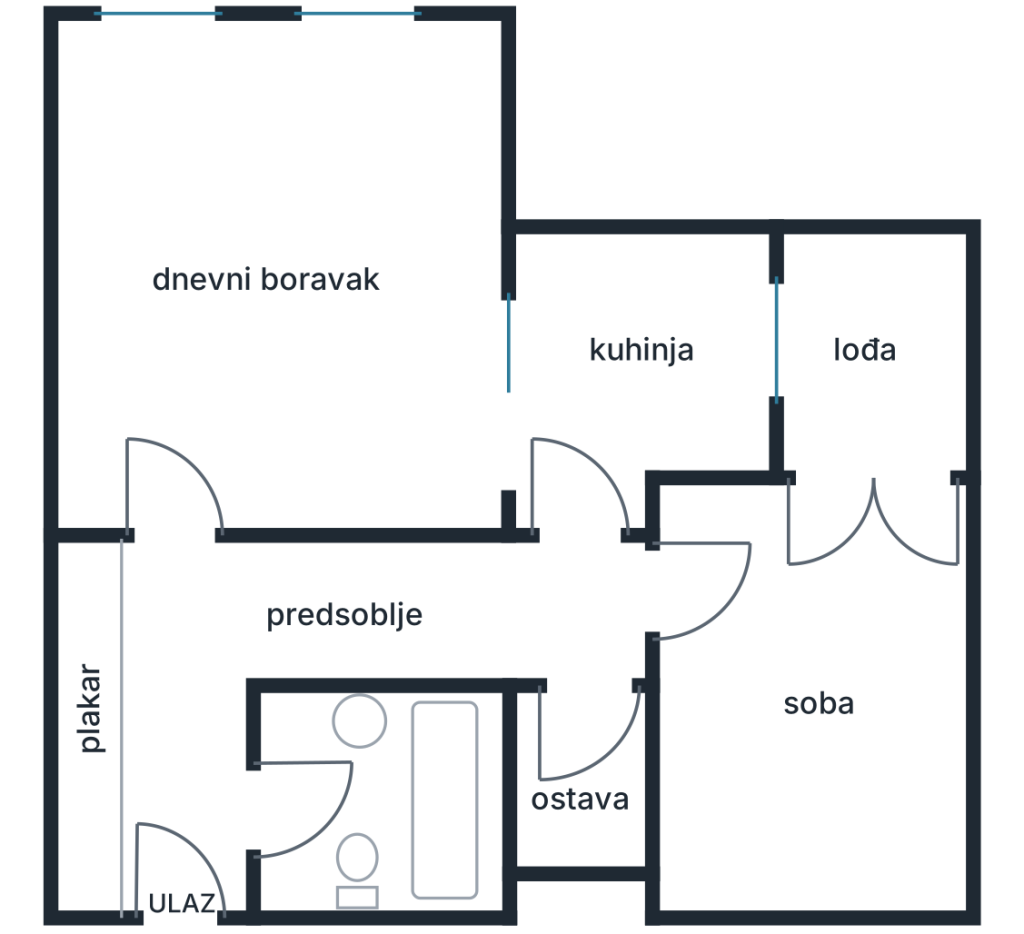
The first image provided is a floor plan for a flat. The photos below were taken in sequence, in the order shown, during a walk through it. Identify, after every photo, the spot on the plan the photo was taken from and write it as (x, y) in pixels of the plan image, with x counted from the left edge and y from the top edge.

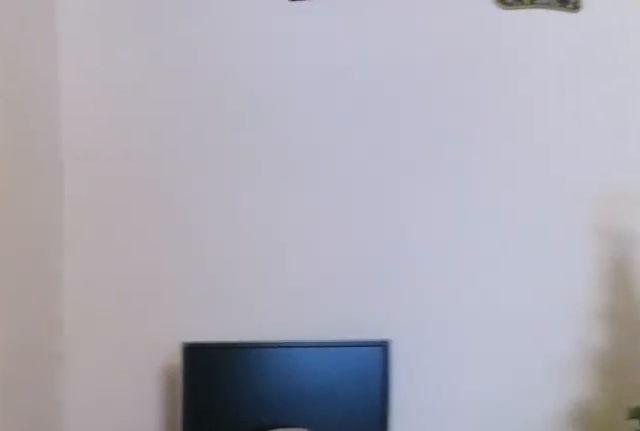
(442, 371)
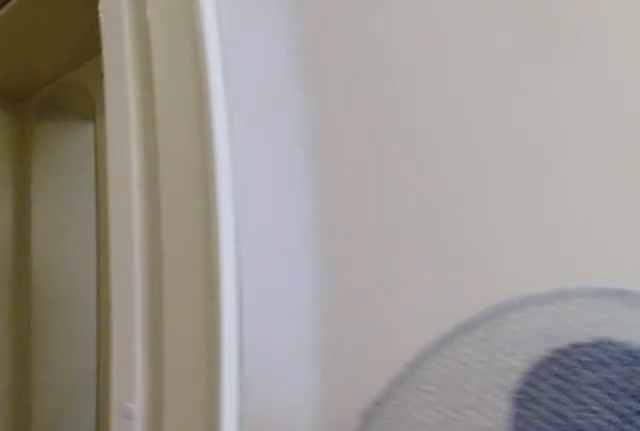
(196, 458)
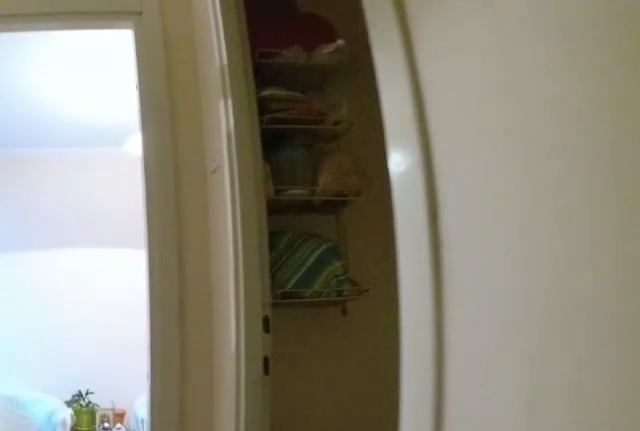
(393, 610)
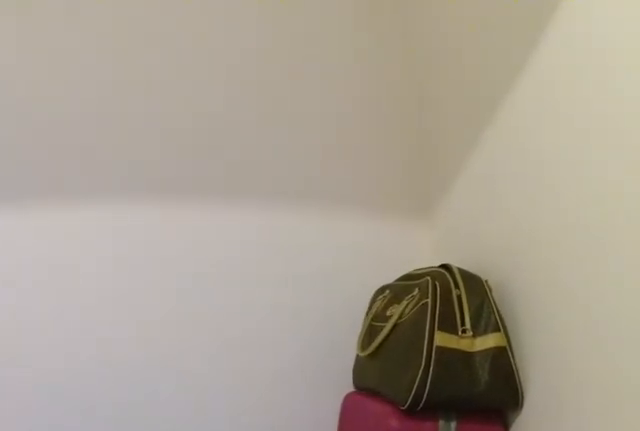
(679, 695)
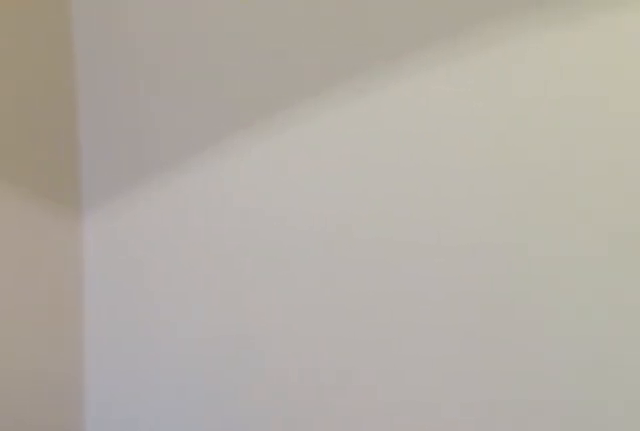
(690, 804)
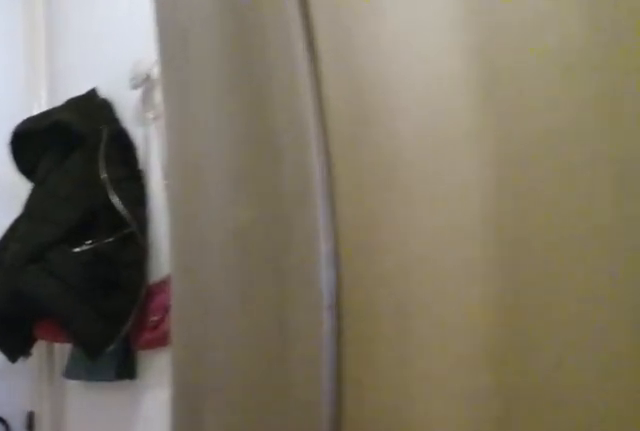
(177, 735)
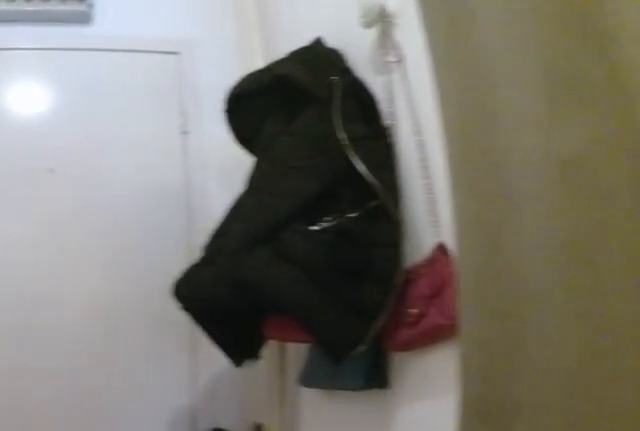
(189, 777)
